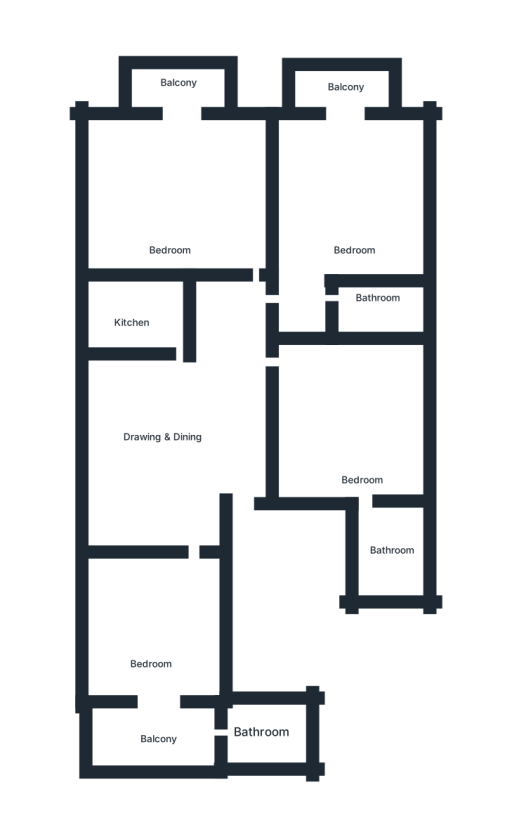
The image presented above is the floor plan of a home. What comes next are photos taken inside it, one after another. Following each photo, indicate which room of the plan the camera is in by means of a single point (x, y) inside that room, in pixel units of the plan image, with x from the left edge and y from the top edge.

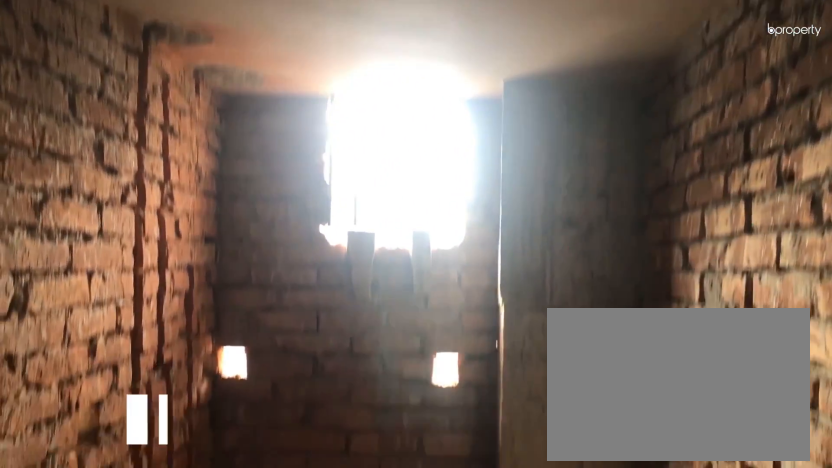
(380, 313)
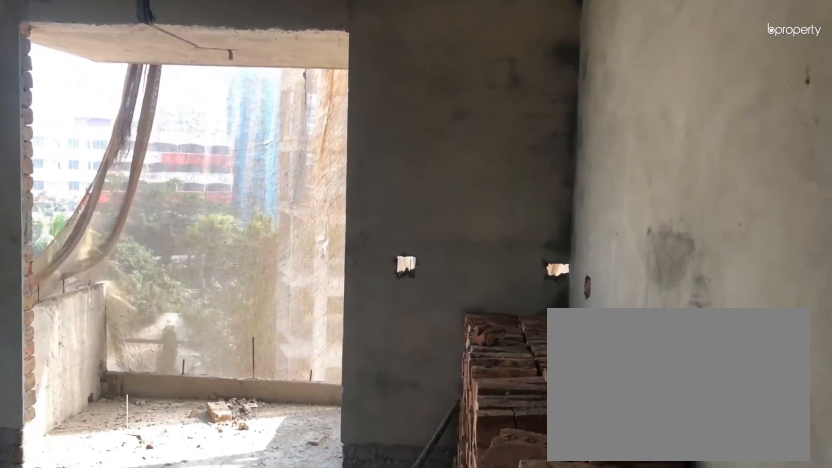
(180, 203)
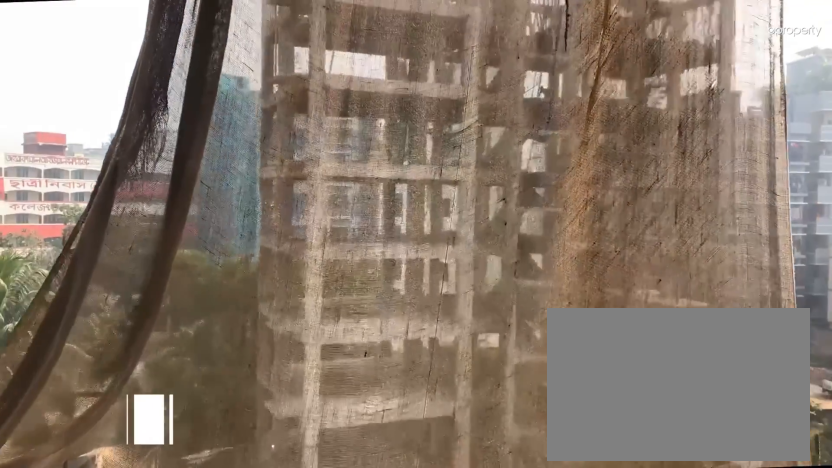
(185, 123)
